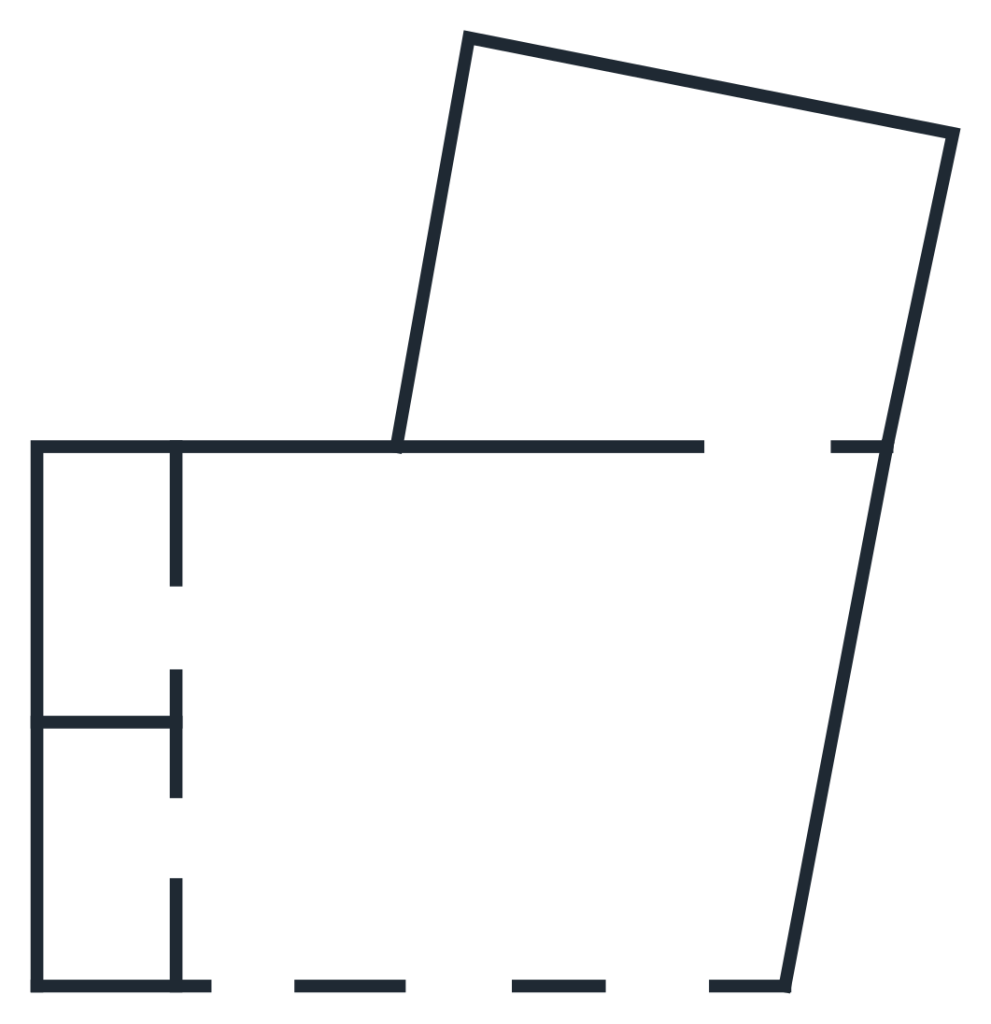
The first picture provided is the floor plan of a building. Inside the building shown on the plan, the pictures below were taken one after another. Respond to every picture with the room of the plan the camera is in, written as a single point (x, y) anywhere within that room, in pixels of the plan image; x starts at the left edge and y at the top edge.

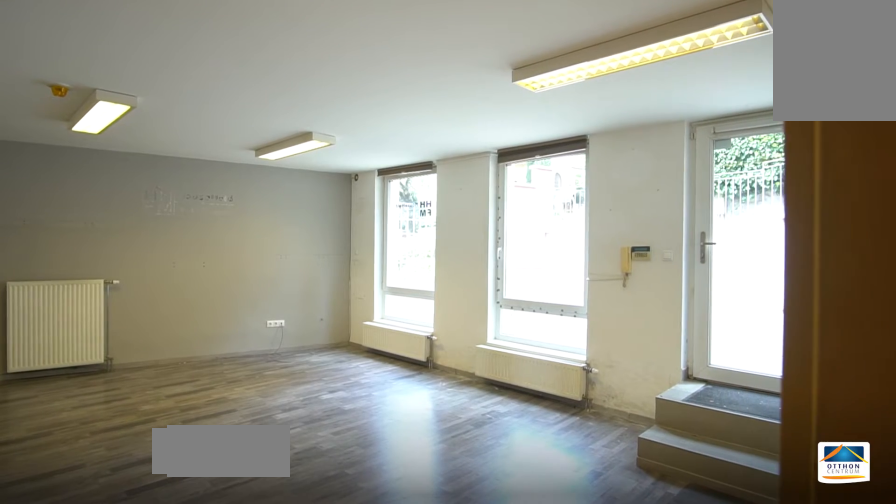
(486, 736)
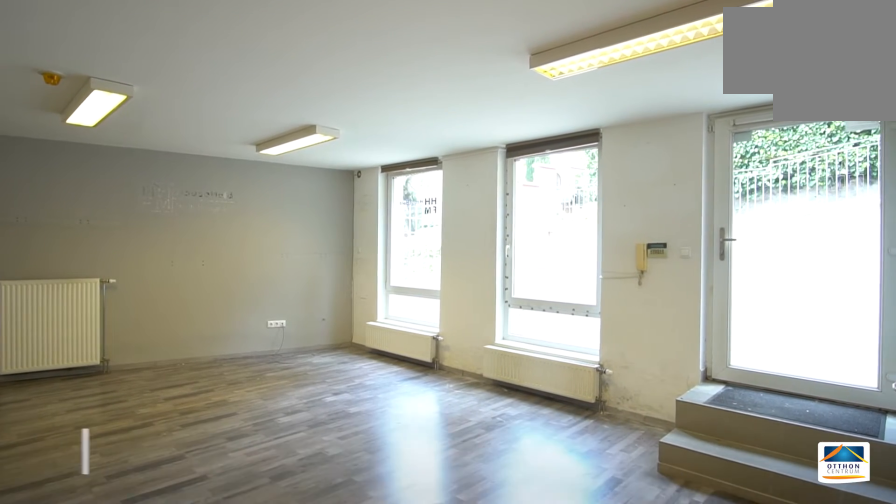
(474, 736)
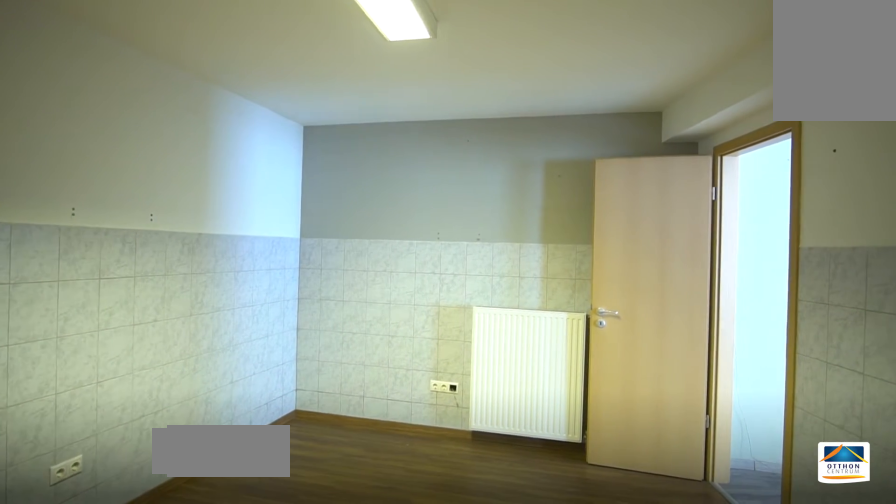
(683, 295)
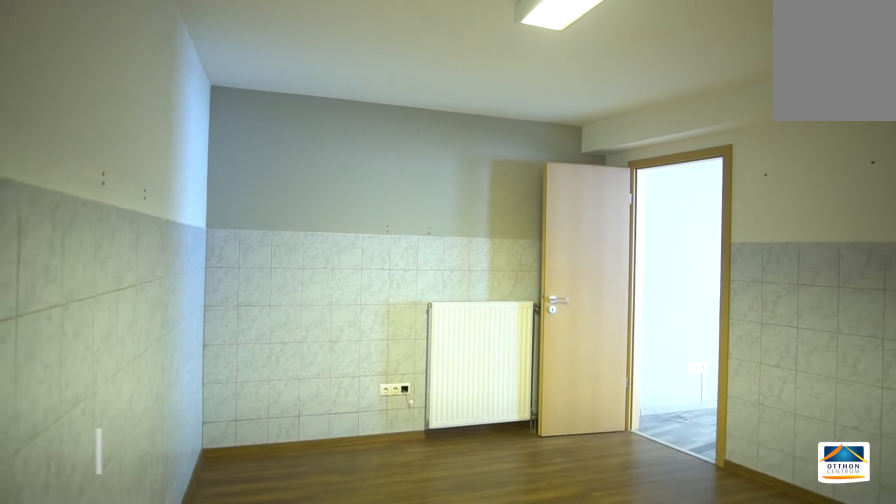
(671, 295)
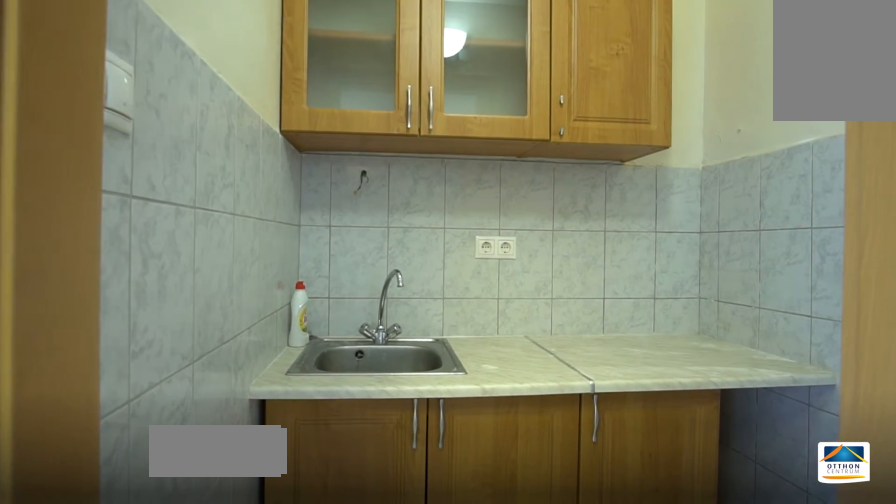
(114, 620)
